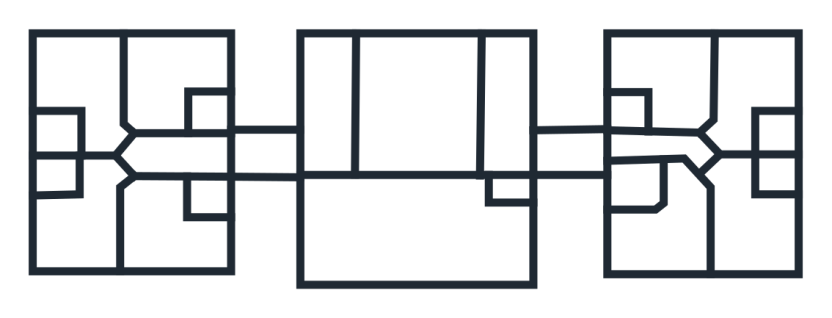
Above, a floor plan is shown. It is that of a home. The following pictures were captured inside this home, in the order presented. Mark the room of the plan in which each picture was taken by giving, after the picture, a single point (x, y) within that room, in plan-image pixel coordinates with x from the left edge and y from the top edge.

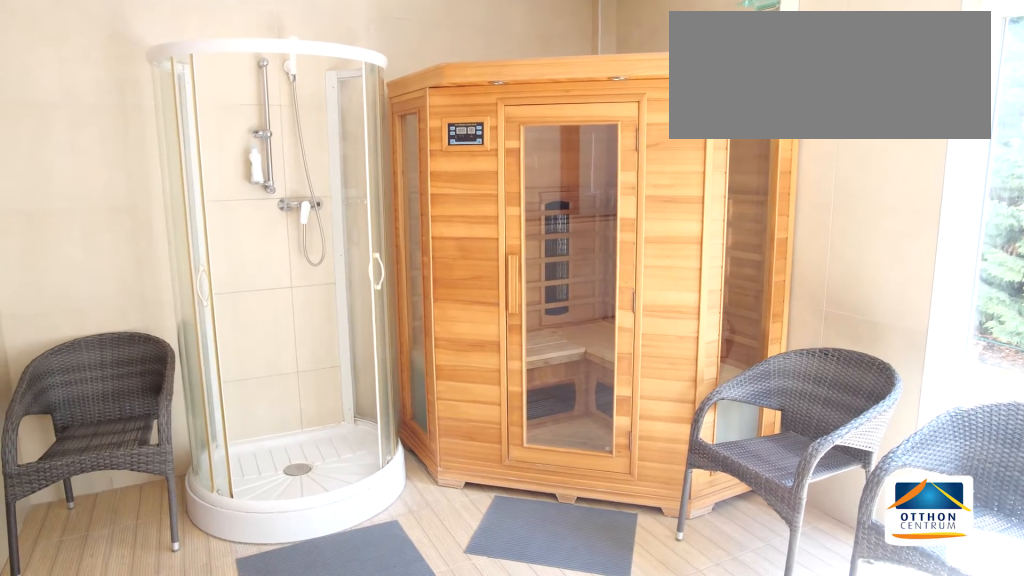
(411, 230)
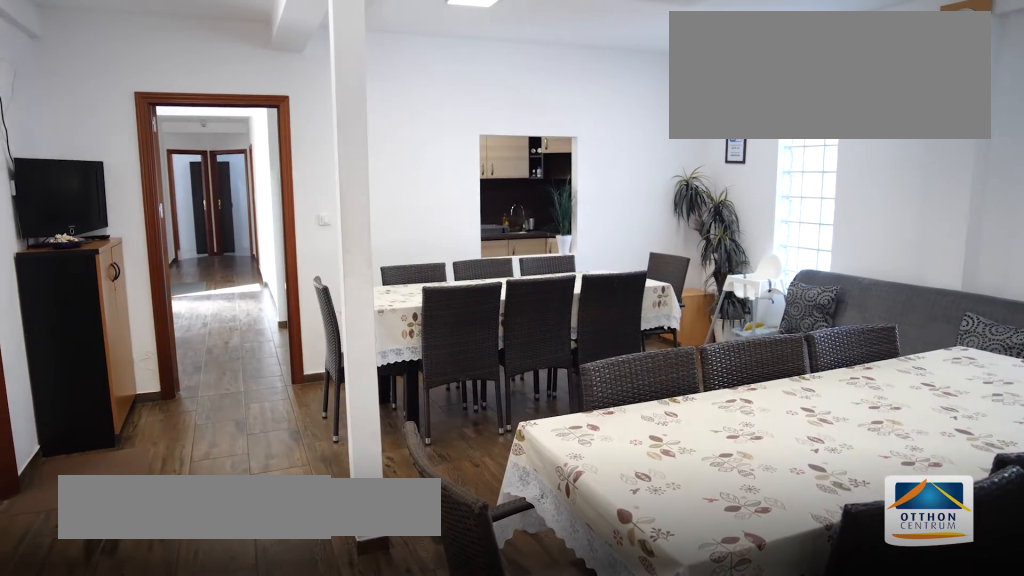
(454, 113)
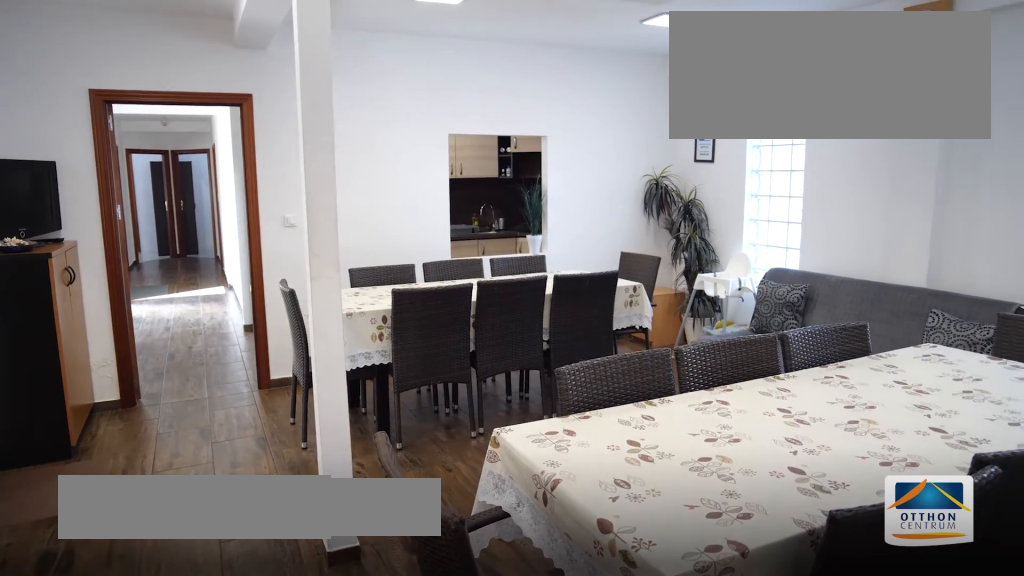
(447, 113)
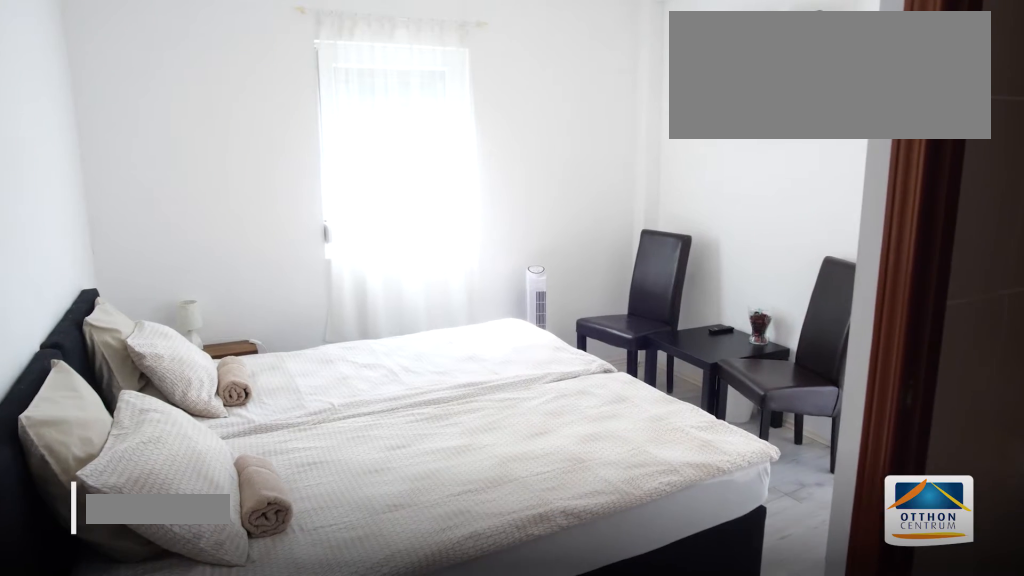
(79, 226)
